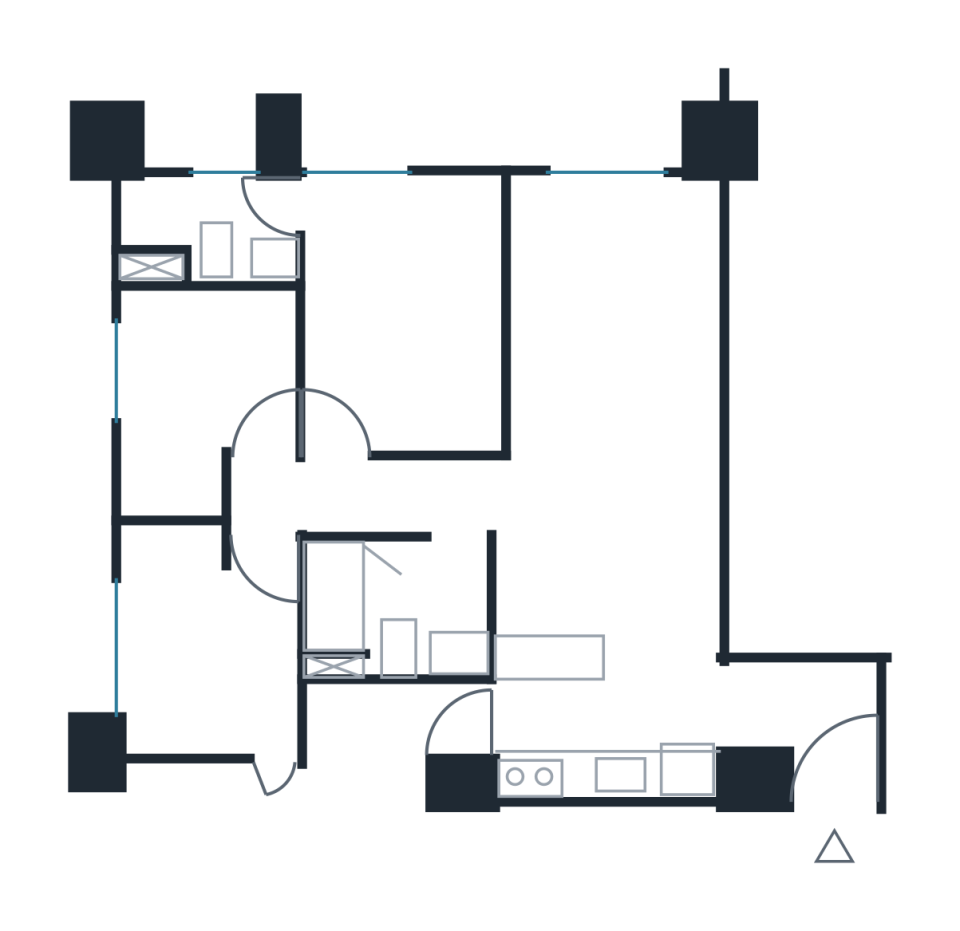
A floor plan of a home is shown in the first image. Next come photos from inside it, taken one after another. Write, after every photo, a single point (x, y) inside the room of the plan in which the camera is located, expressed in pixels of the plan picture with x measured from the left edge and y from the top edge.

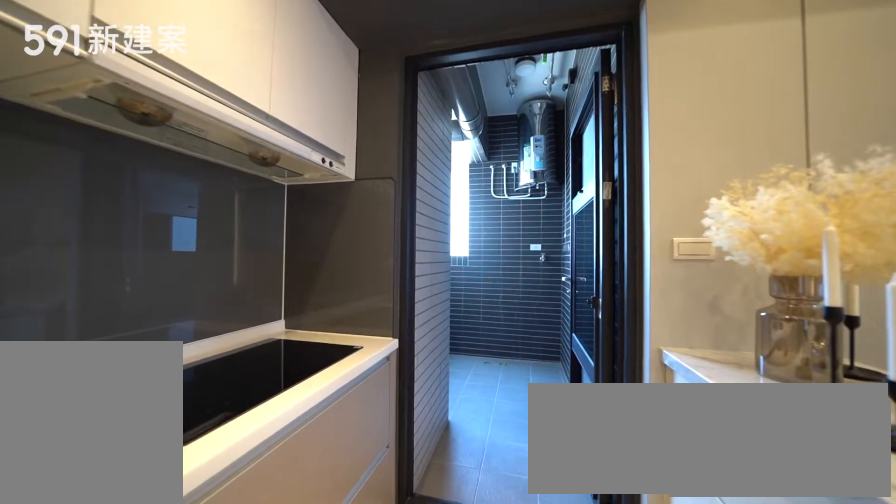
(606, 741)
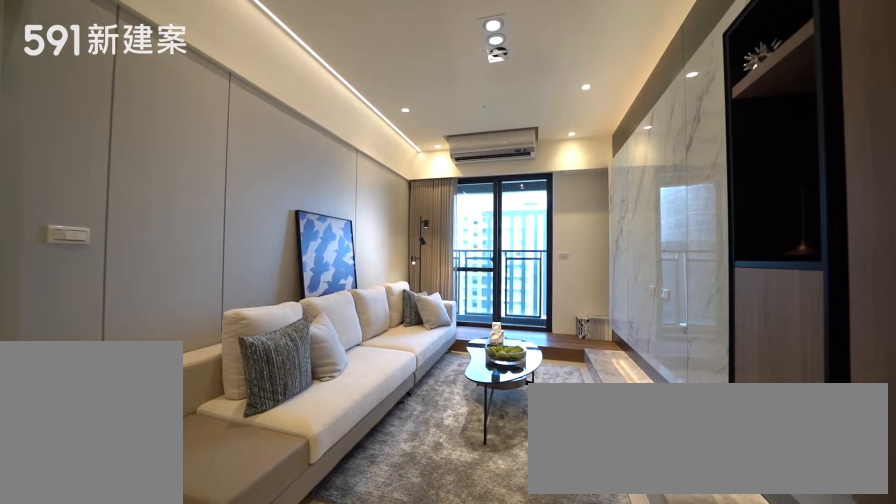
(617, 335)
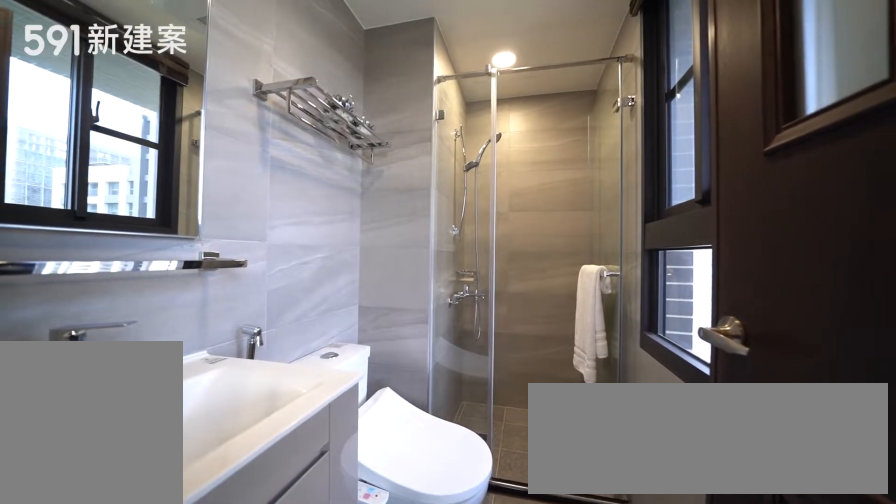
(206, 226)
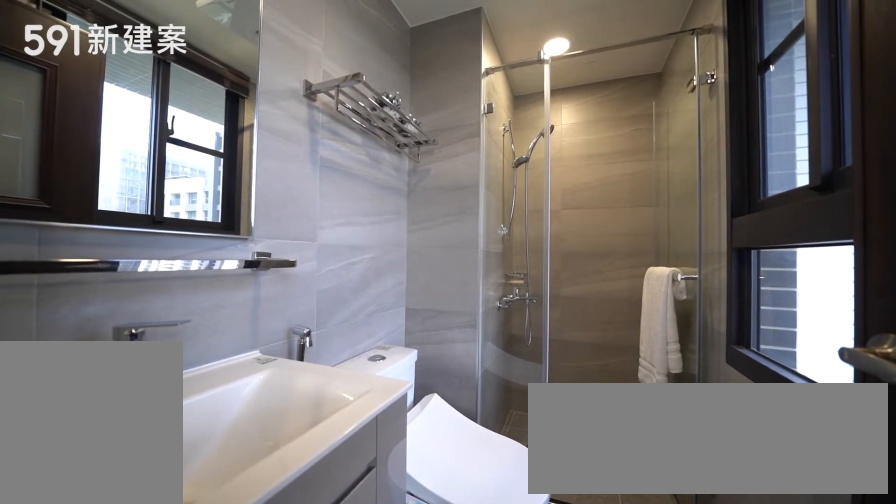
(206, 226)
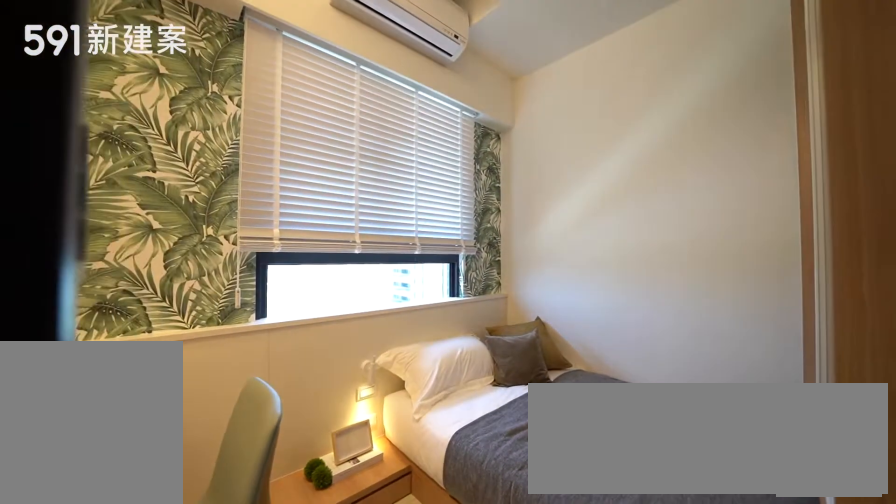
(204, 391)
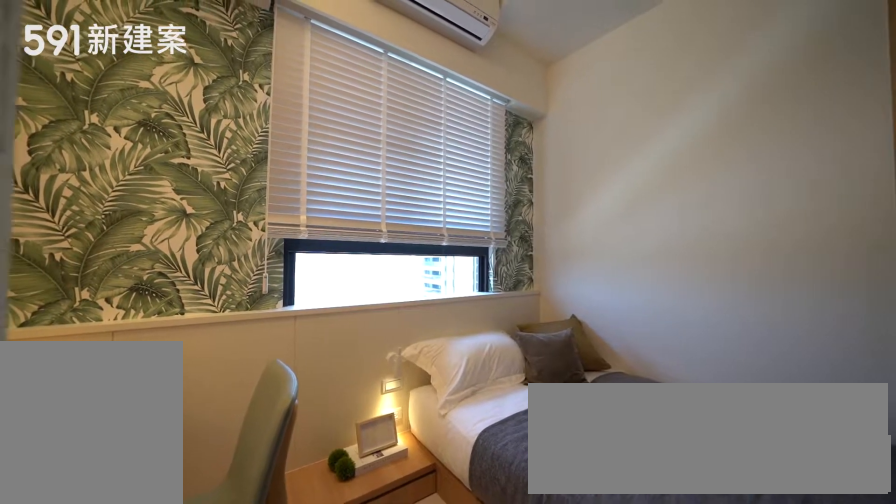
(204, 391)
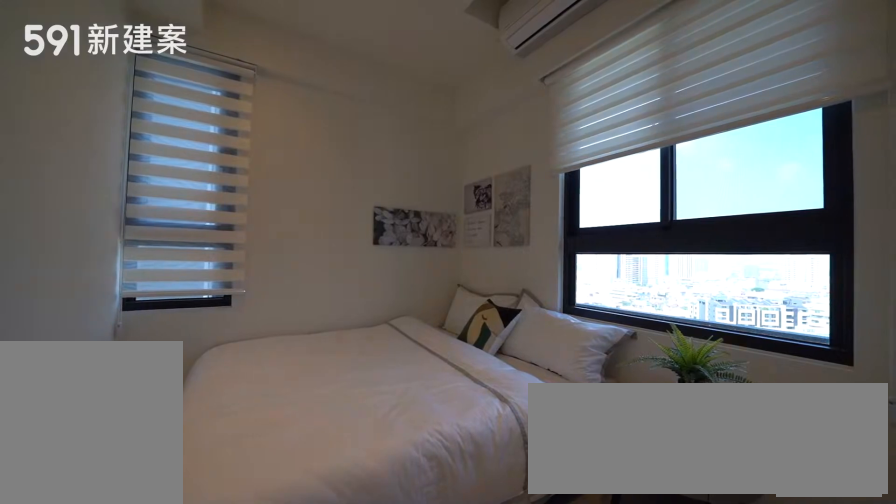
(206, 640)
